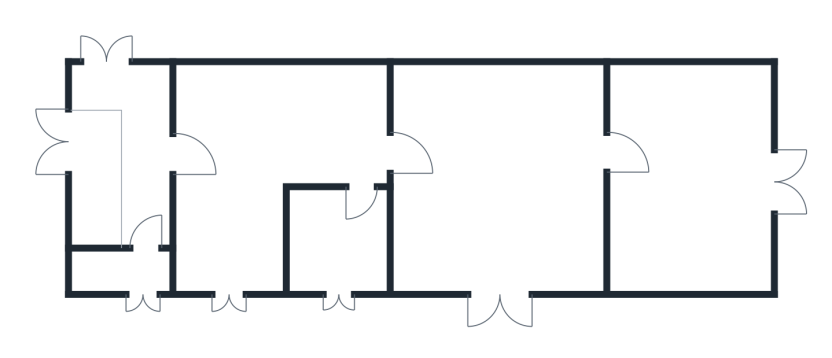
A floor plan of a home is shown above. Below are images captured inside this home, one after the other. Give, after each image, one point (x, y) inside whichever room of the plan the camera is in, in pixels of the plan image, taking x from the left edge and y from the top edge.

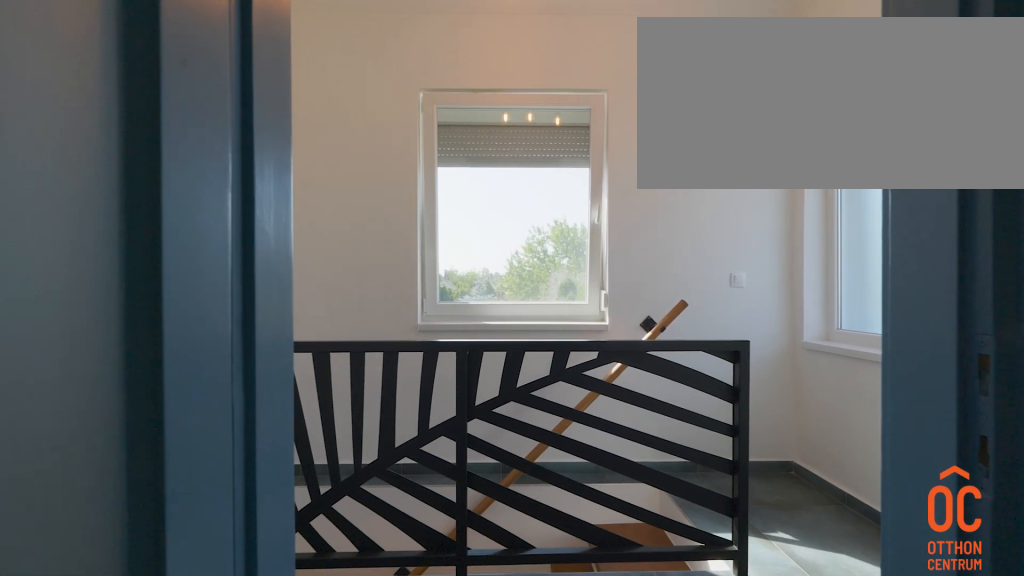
(135, 109)
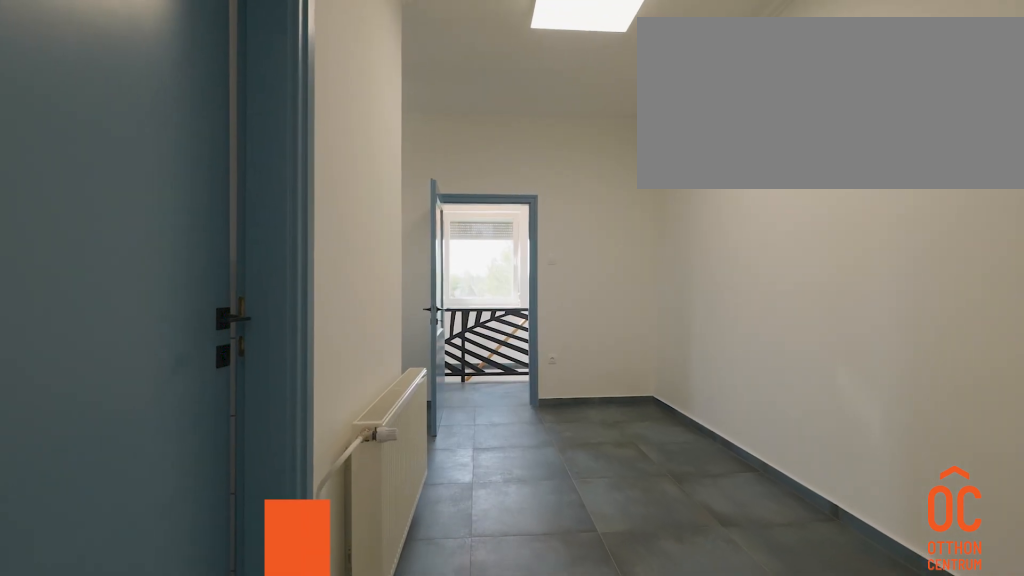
(280, 127)
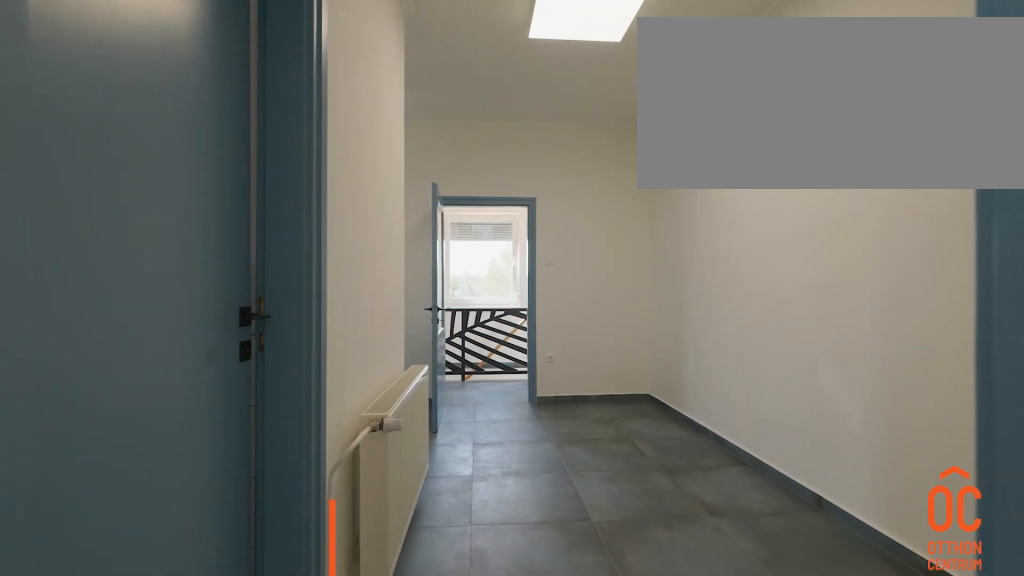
(280, 127)
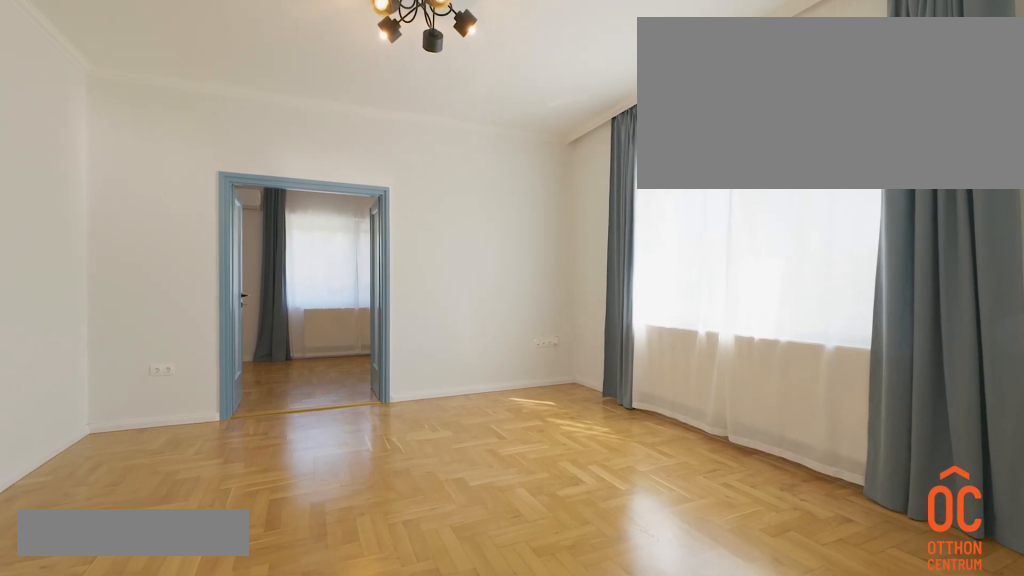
(497, 179)
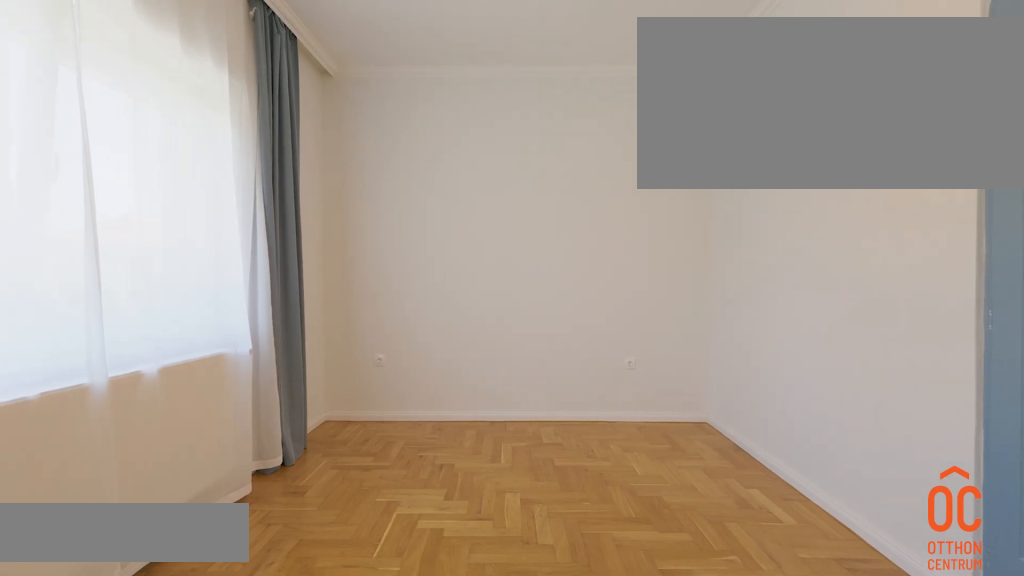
(688, 227)
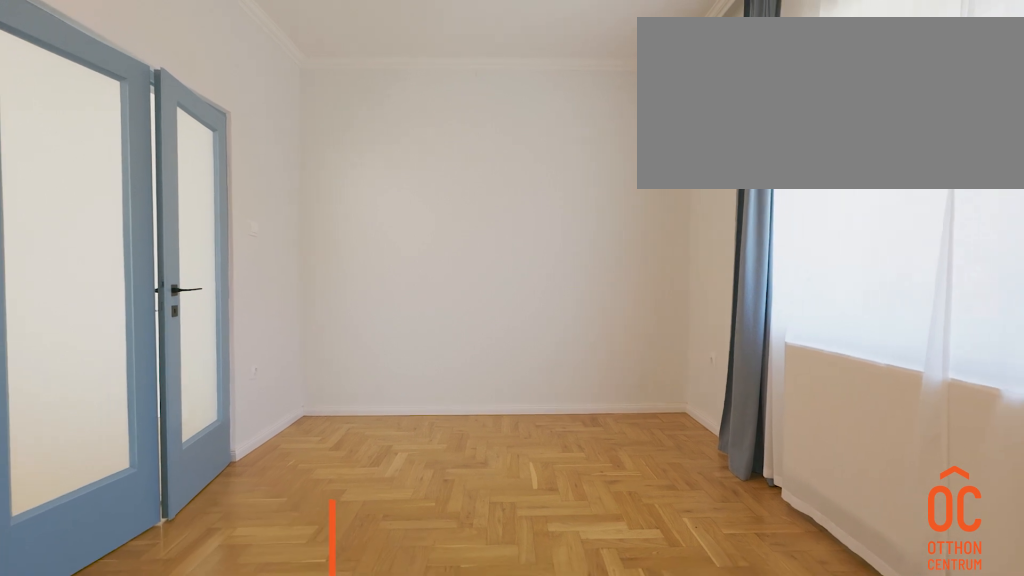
(688, 227)
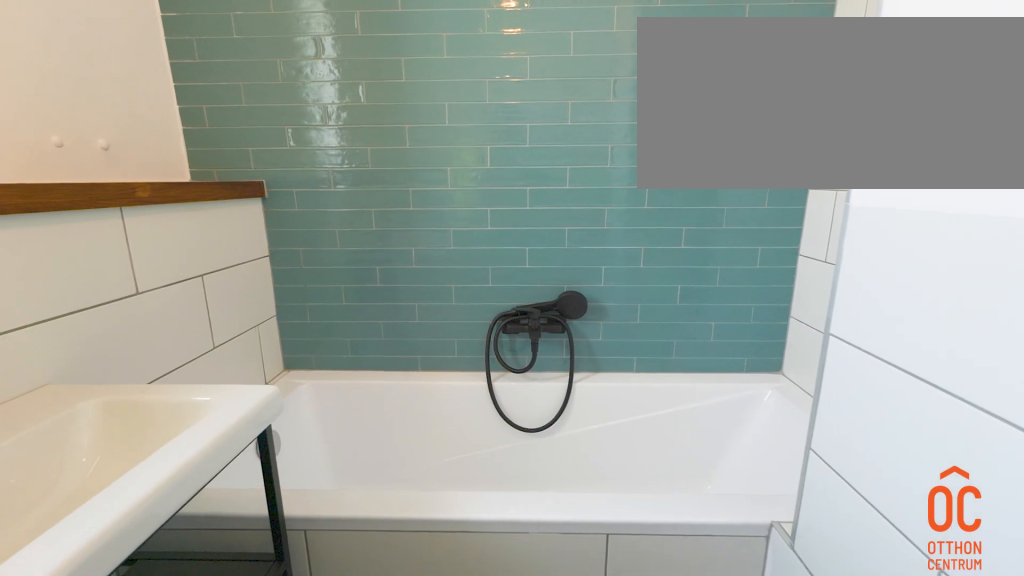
(339, 227)
